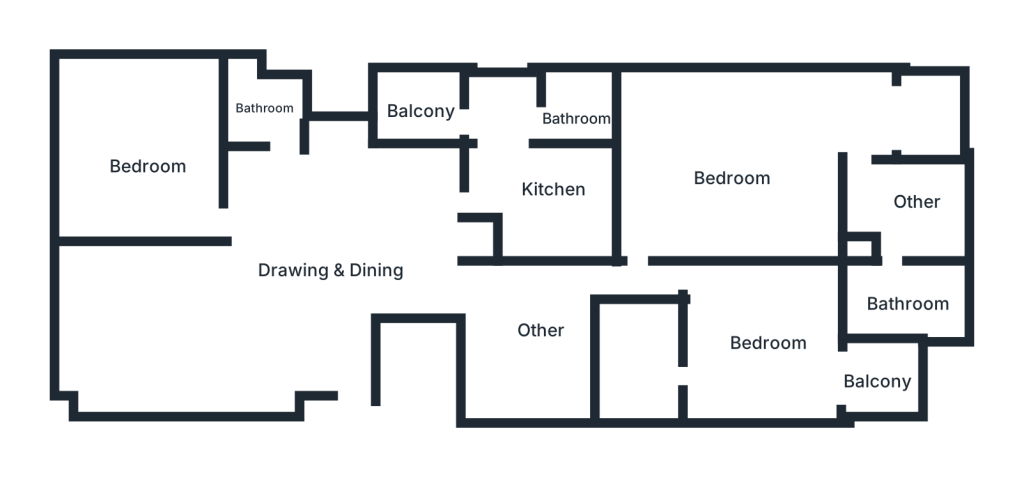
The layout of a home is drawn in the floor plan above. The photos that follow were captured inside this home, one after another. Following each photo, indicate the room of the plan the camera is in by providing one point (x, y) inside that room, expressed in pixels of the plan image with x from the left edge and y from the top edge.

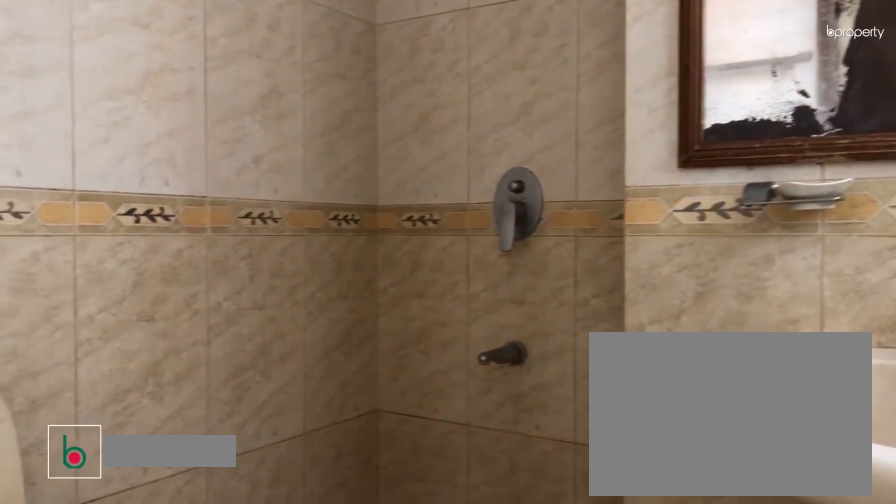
(259, 114)
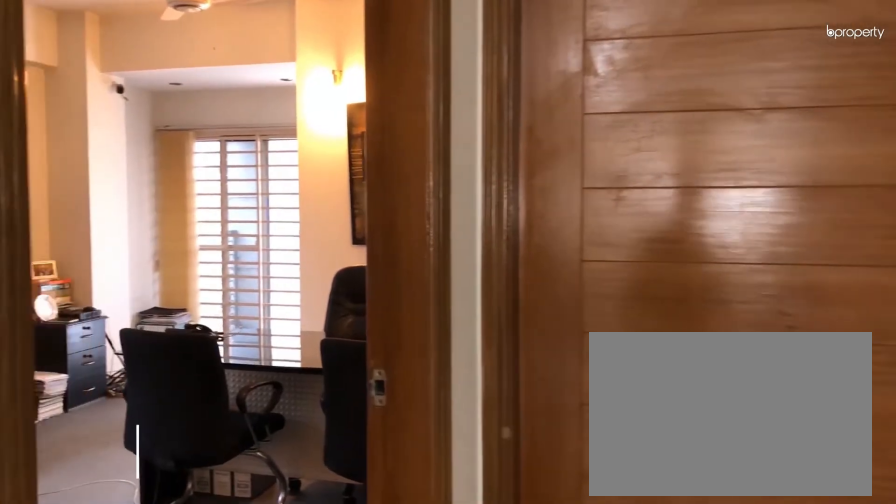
(650, 227)
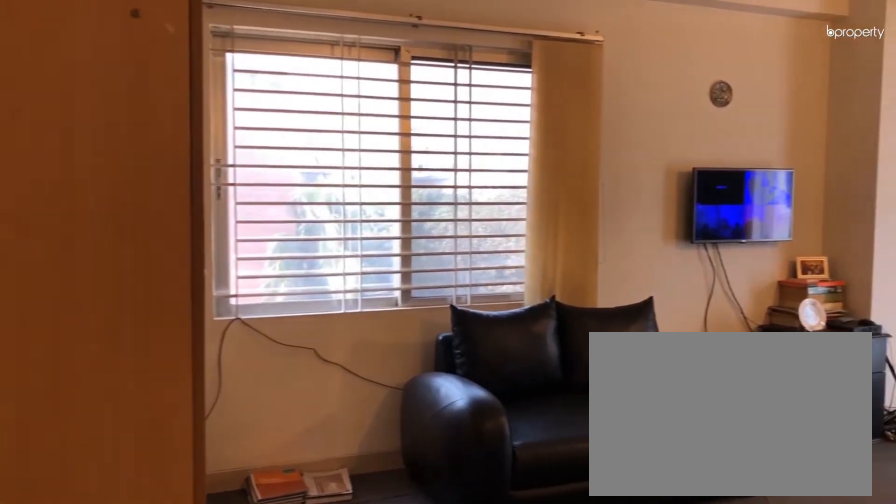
(733, 177)
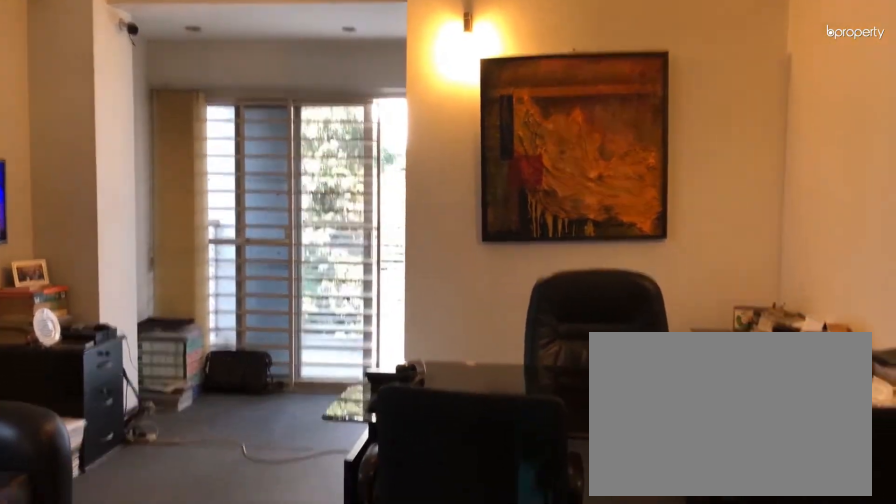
(733, 178)
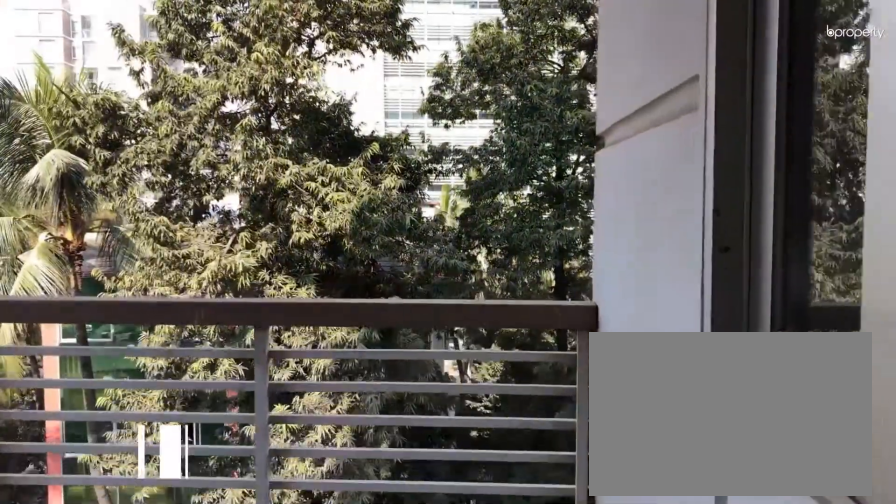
(932, 114)
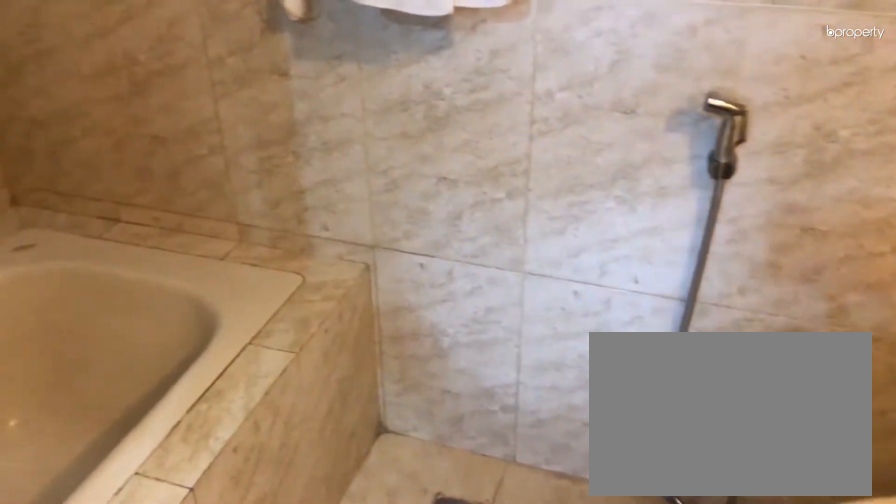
(909, 306)
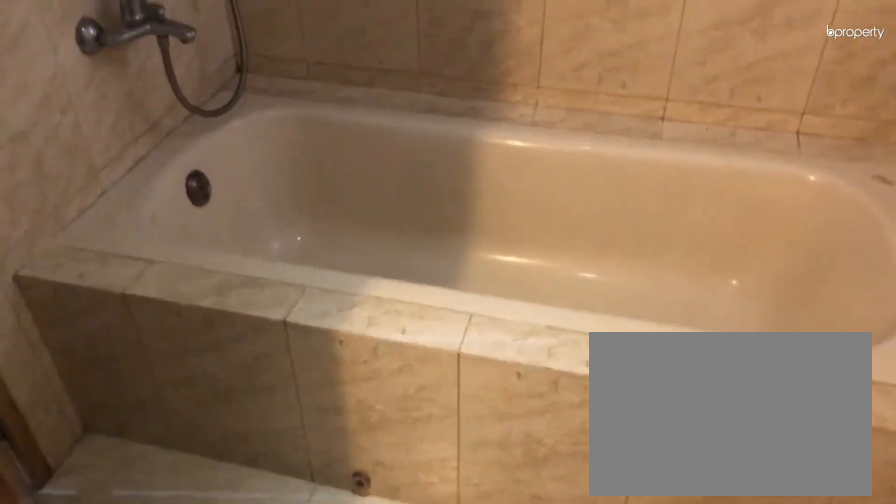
(909, 306)
